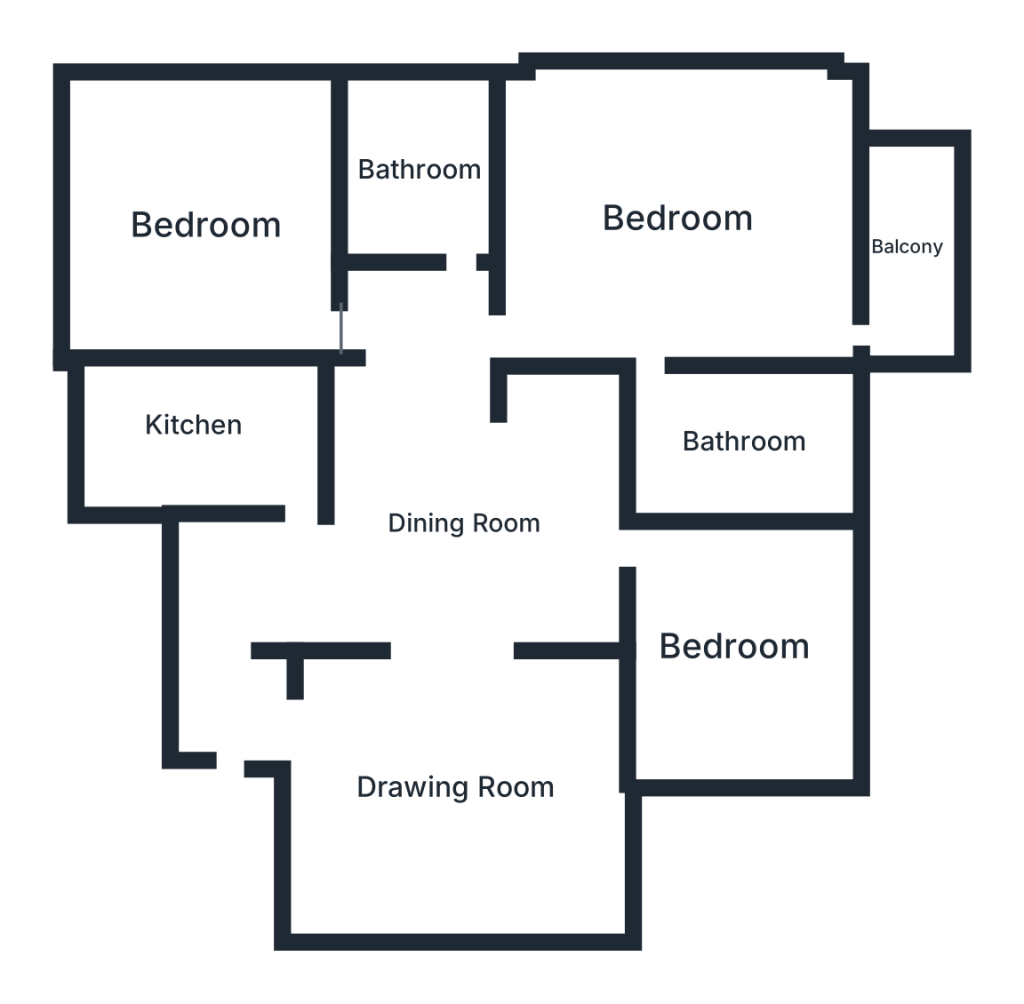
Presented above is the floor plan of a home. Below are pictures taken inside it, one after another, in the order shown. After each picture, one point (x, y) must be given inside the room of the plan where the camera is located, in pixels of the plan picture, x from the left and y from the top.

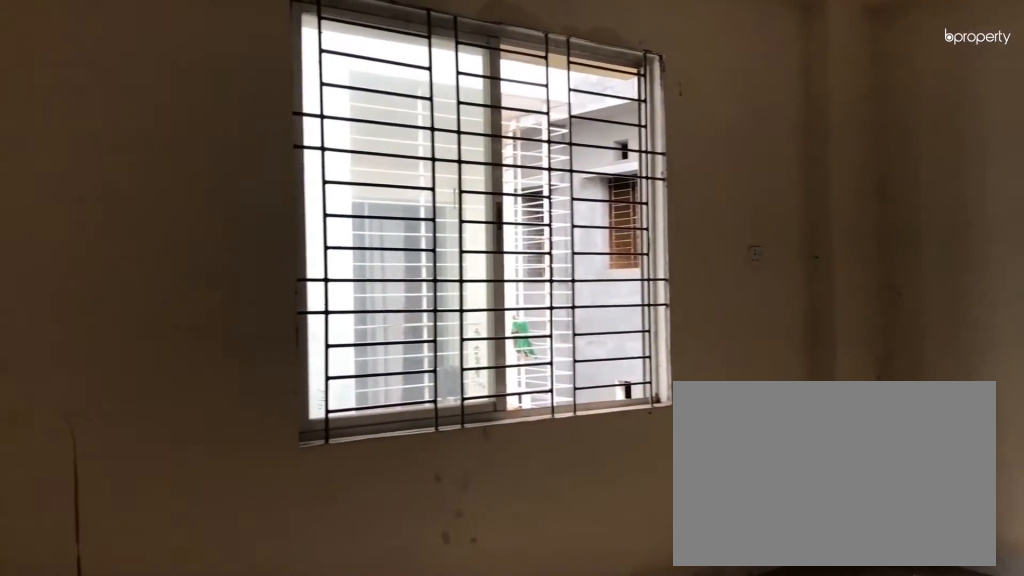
(681, 221)
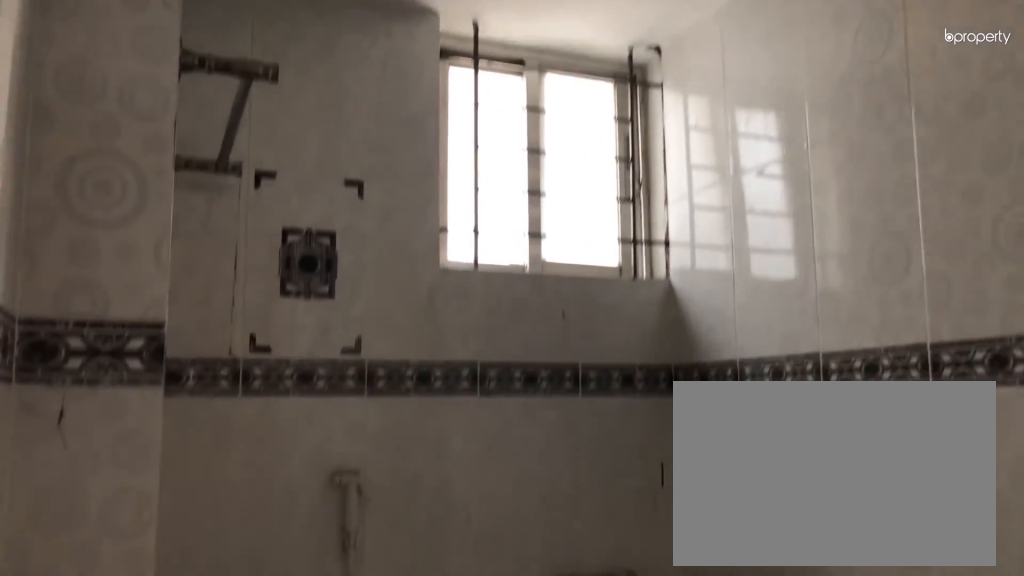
(736, 440)
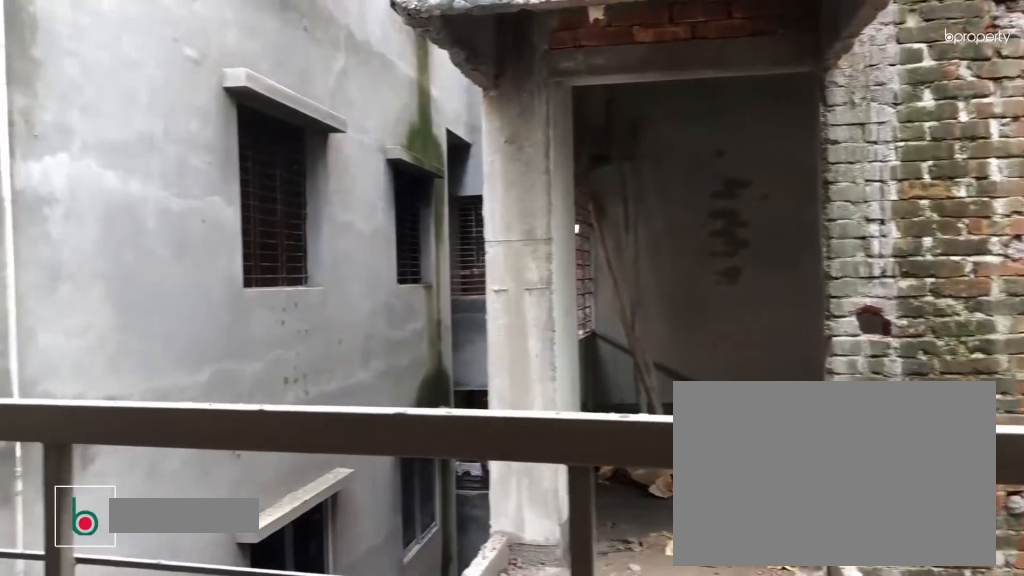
(908, 245)
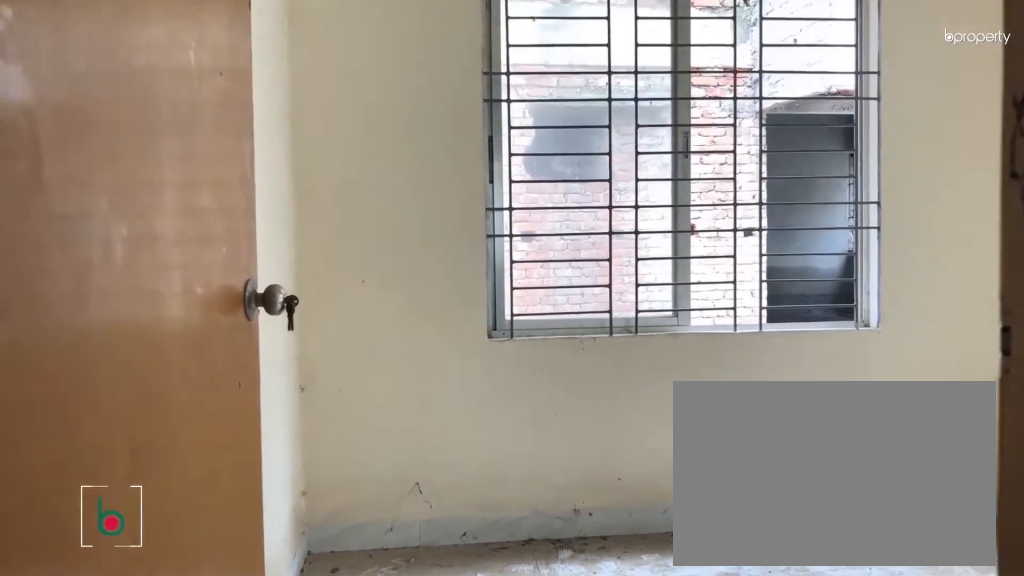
(733, 642)
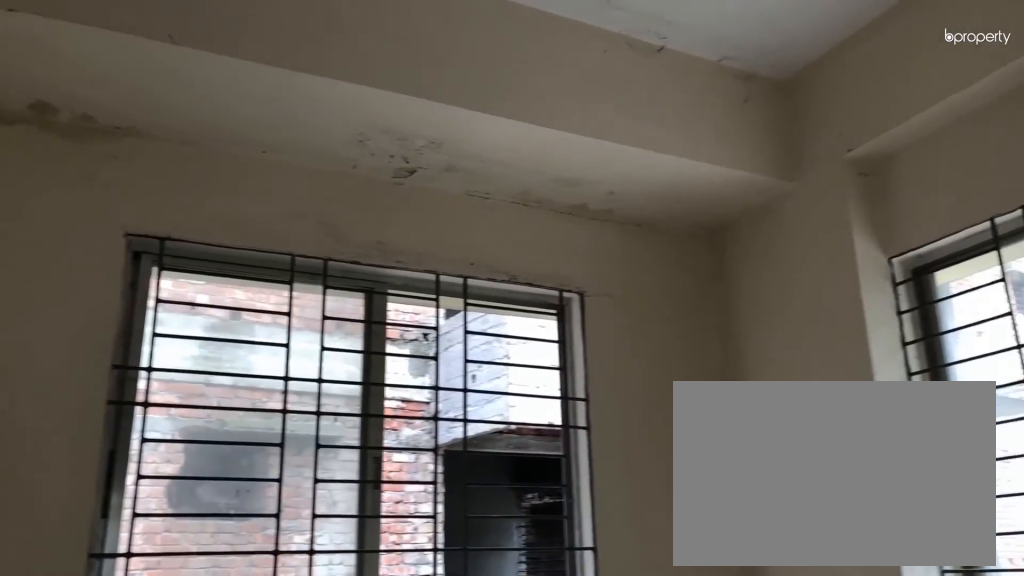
(734, 643)
